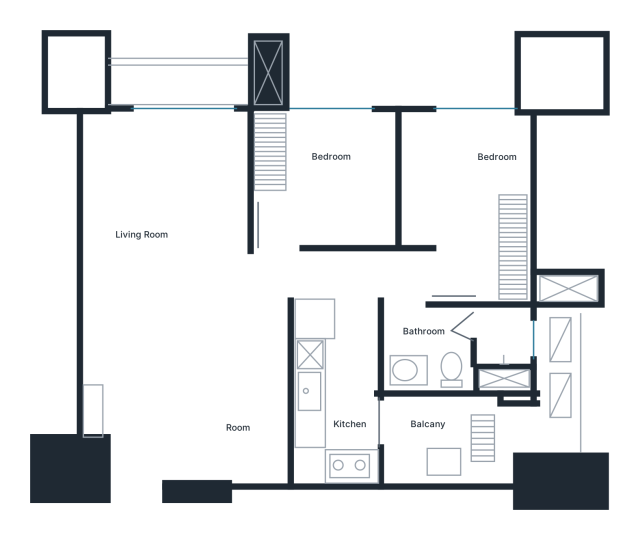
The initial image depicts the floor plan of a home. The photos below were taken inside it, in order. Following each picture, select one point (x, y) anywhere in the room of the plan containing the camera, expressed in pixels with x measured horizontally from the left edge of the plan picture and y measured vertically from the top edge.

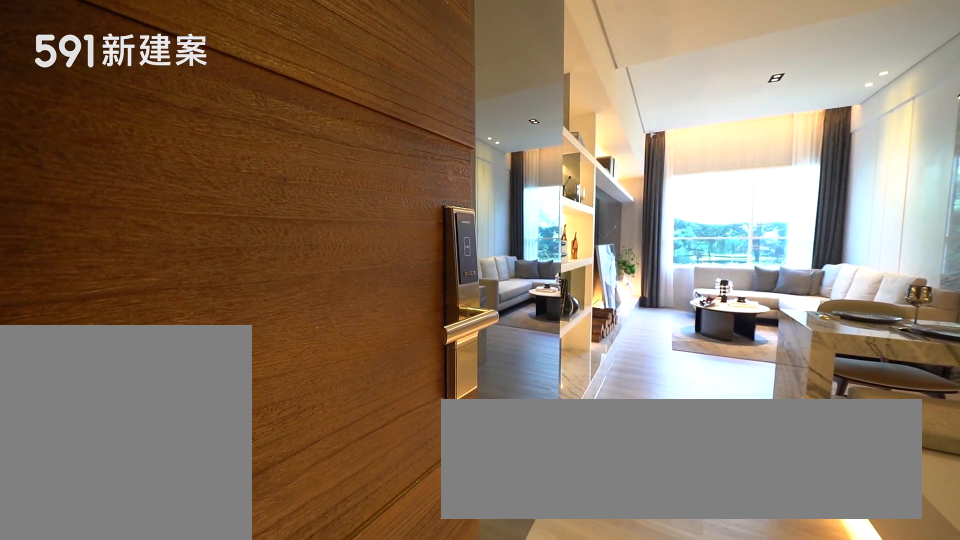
(139, 470)
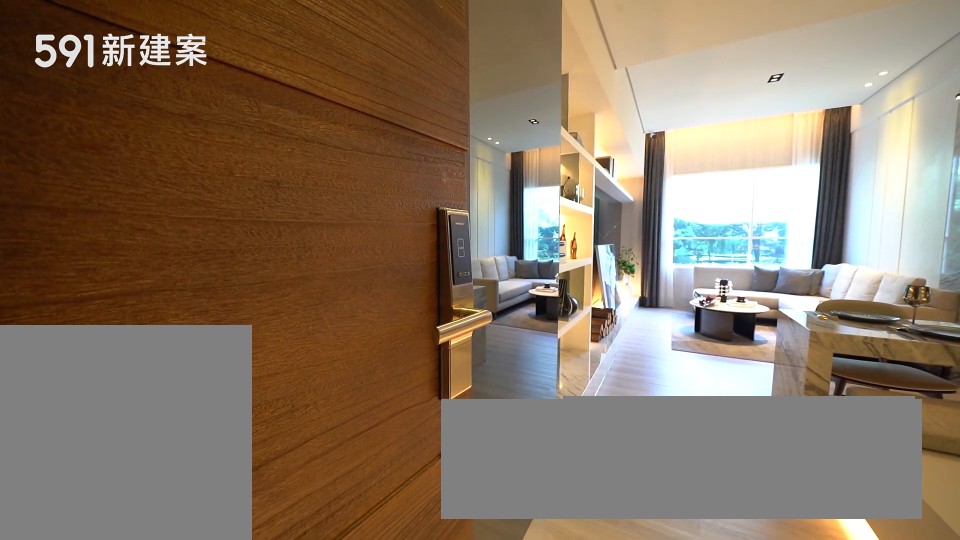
(139, 470)
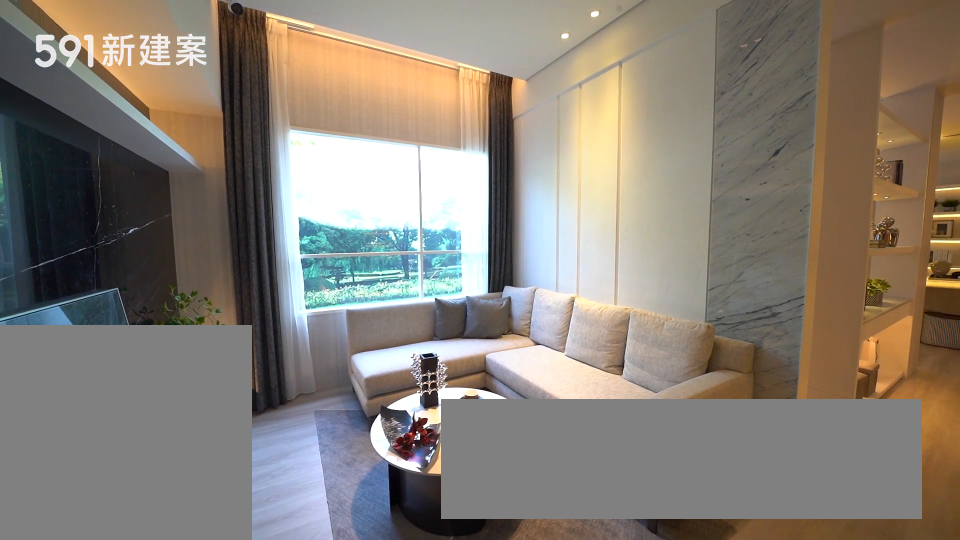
(167, 188)
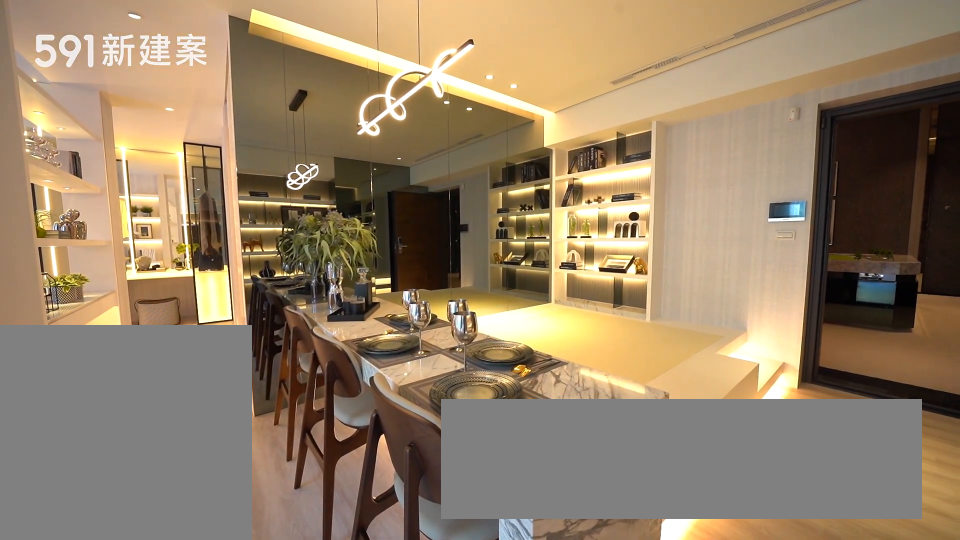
(224, 329)
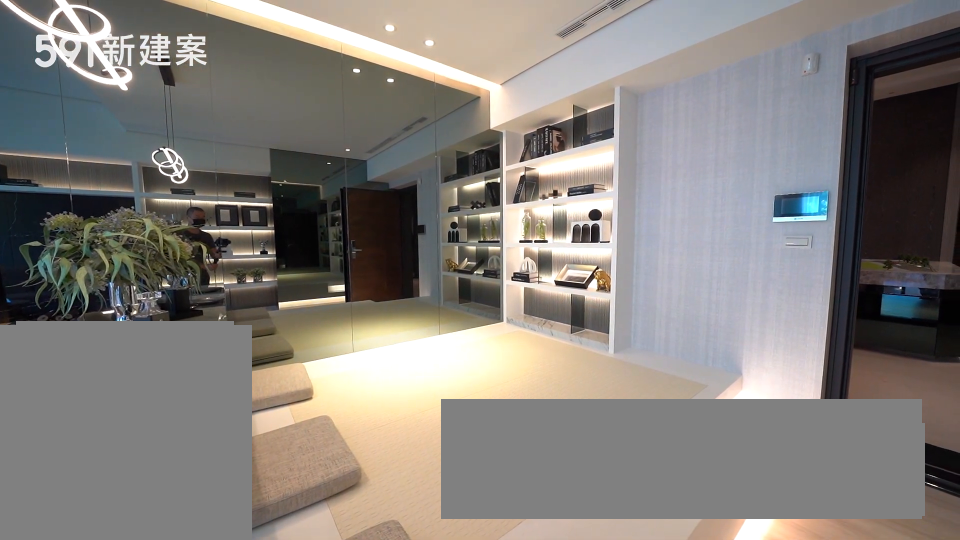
(234, 425)
